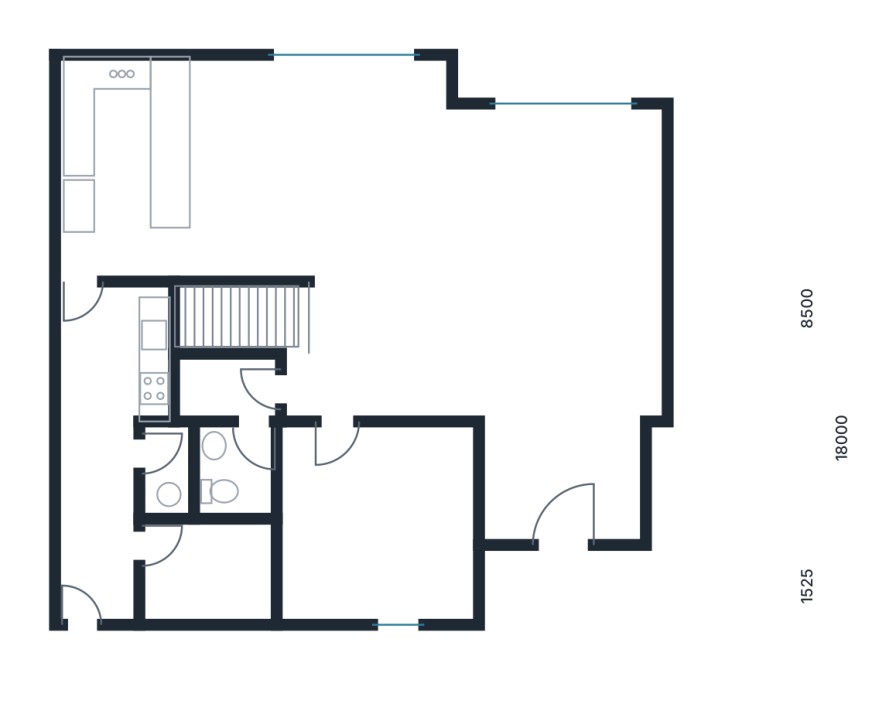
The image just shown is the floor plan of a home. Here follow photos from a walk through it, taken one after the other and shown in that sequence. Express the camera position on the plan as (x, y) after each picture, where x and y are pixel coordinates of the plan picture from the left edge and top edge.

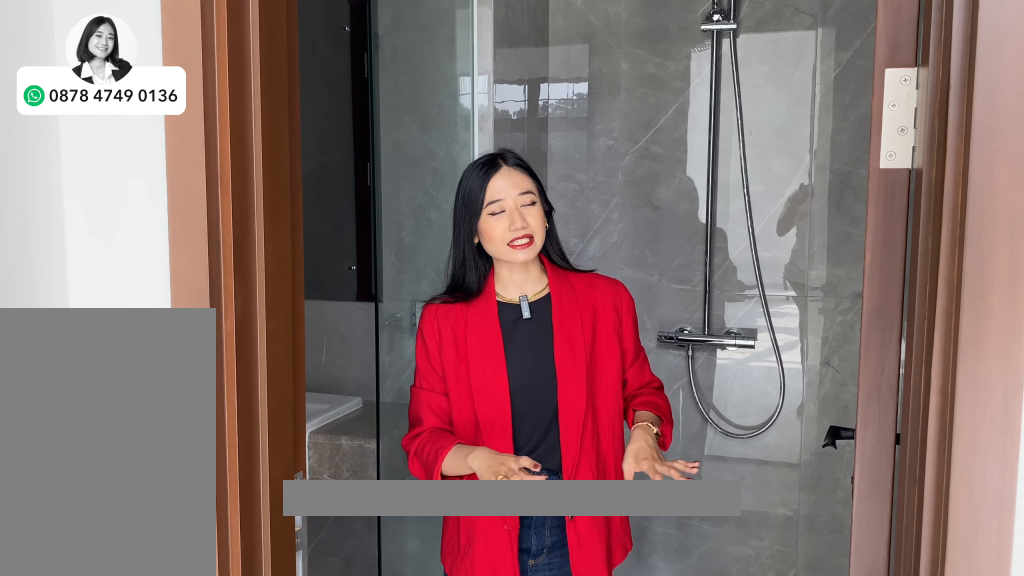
(237, 420)
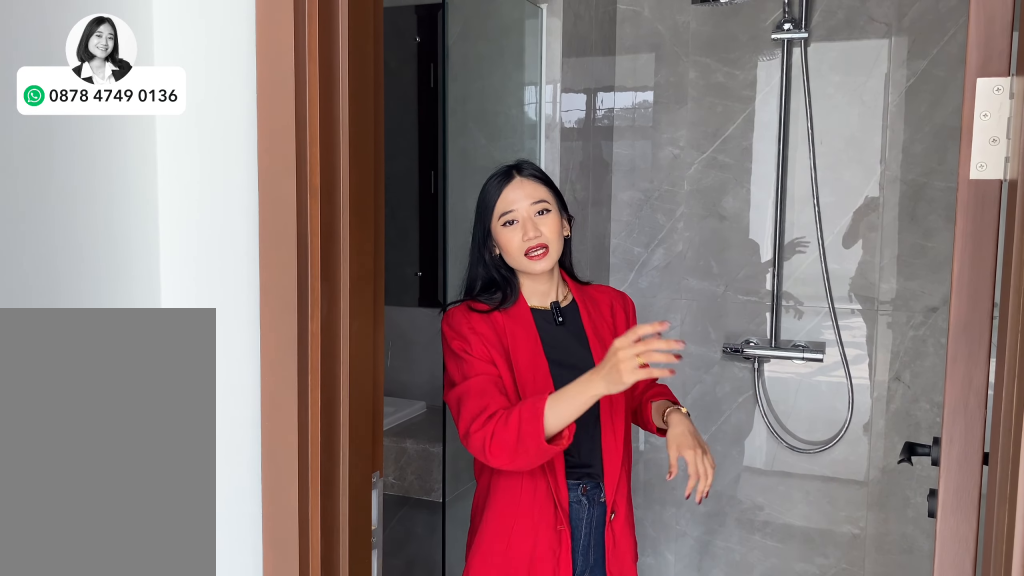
(237, 420)
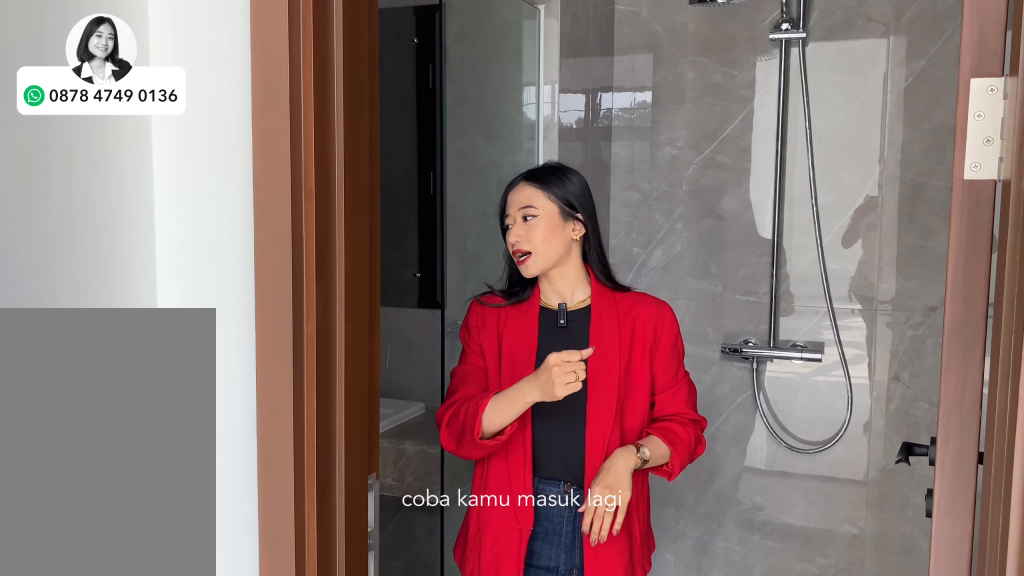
(237, 420)
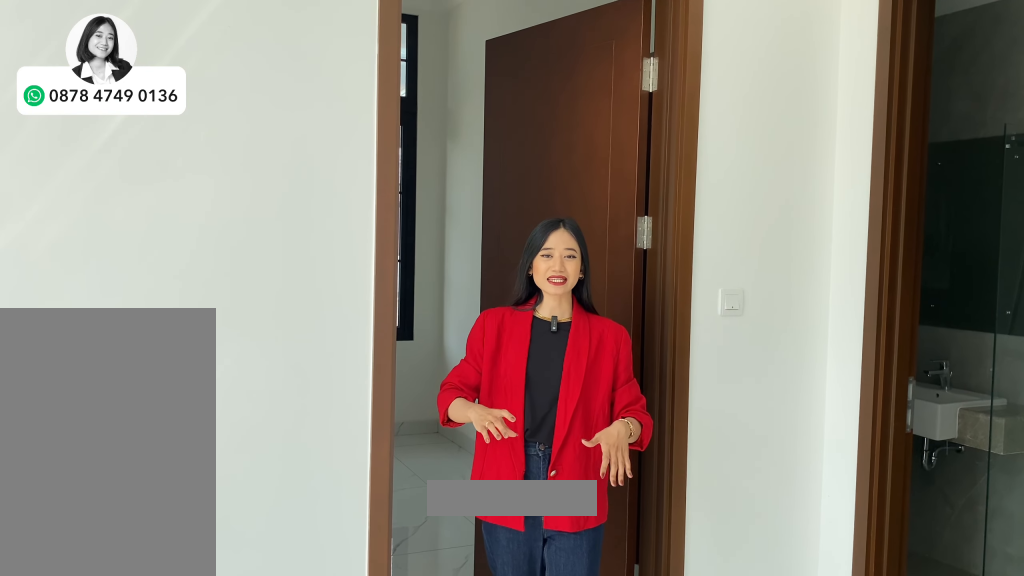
(361, 384)
